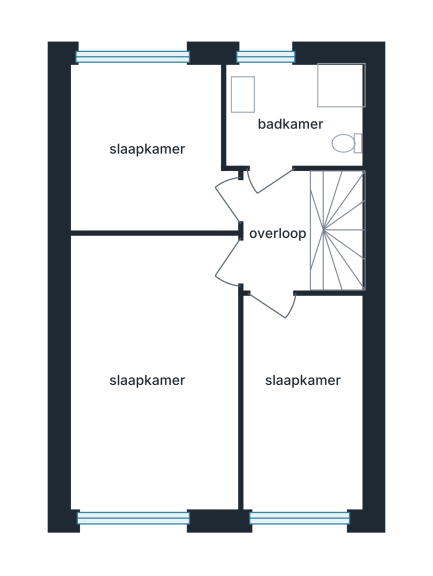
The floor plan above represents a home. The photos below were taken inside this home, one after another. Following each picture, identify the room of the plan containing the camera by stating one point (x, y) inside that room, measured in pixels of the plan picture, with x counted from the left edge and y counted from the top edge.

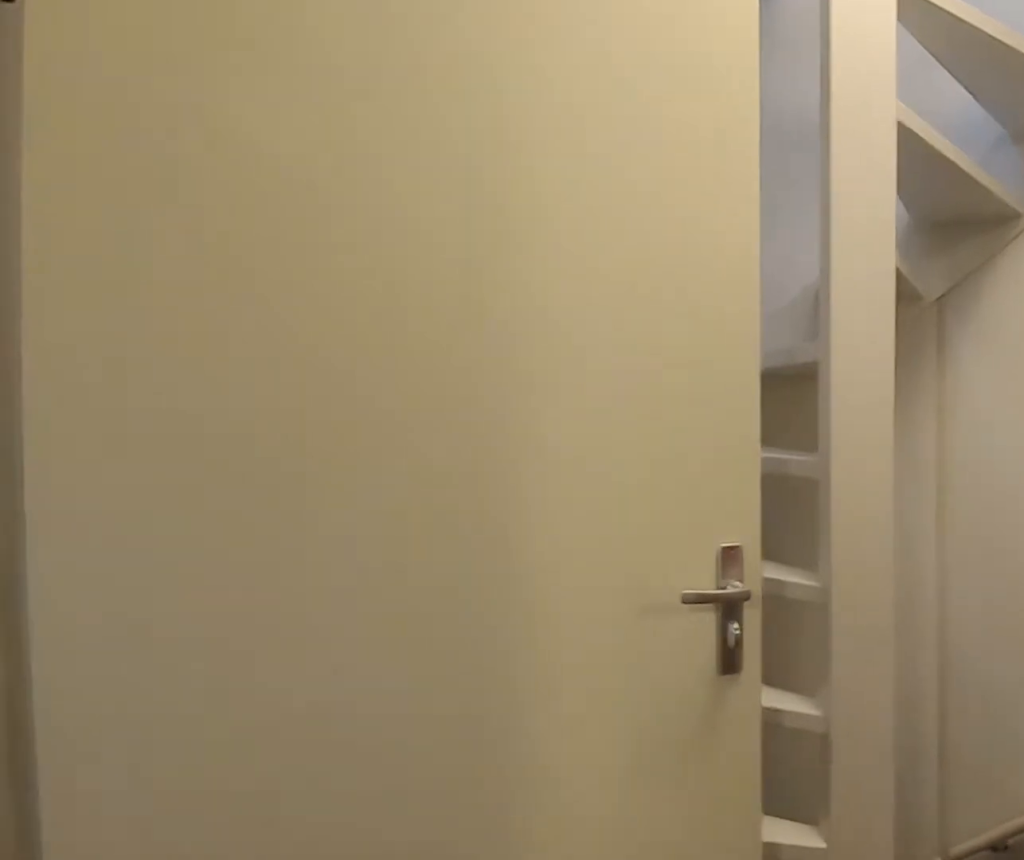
(276, 230)
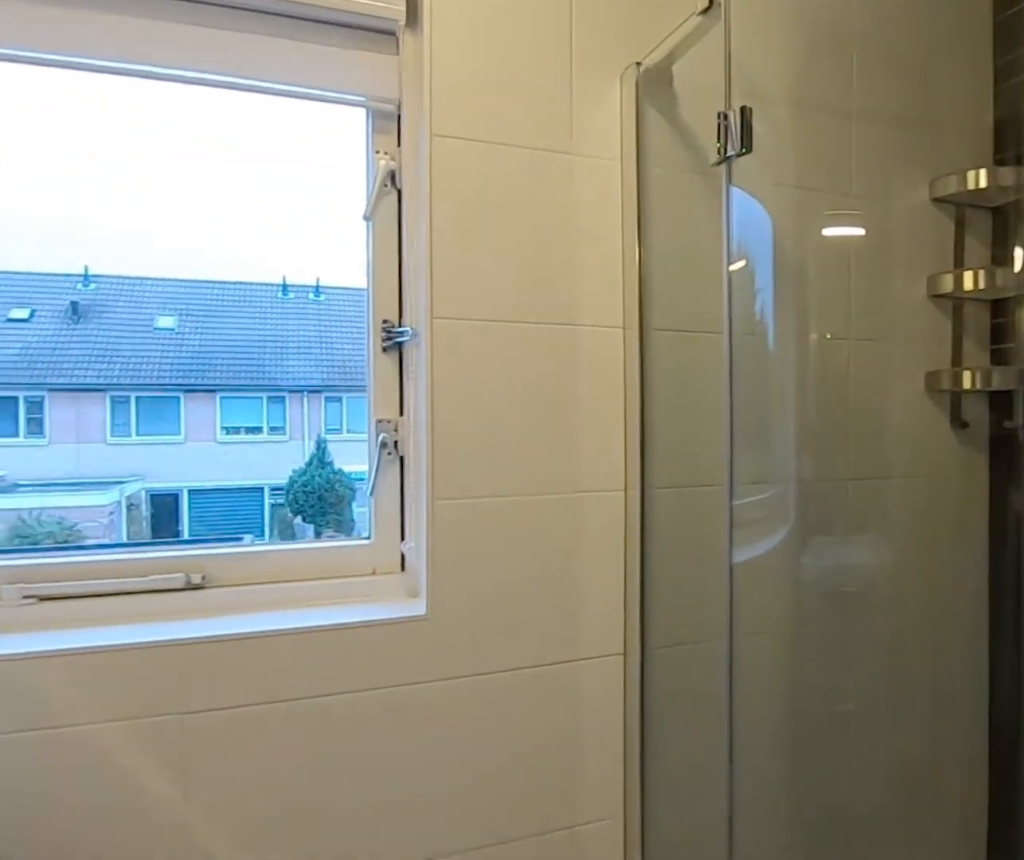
(295, 113)
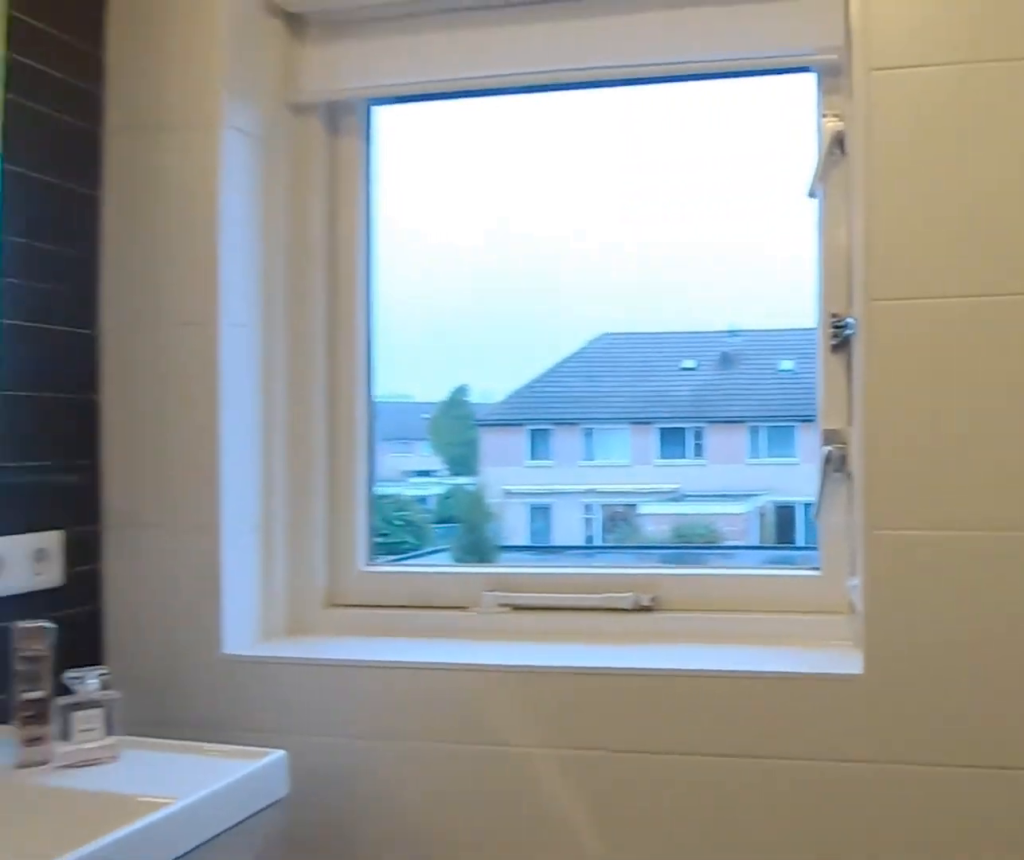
(295, 113)
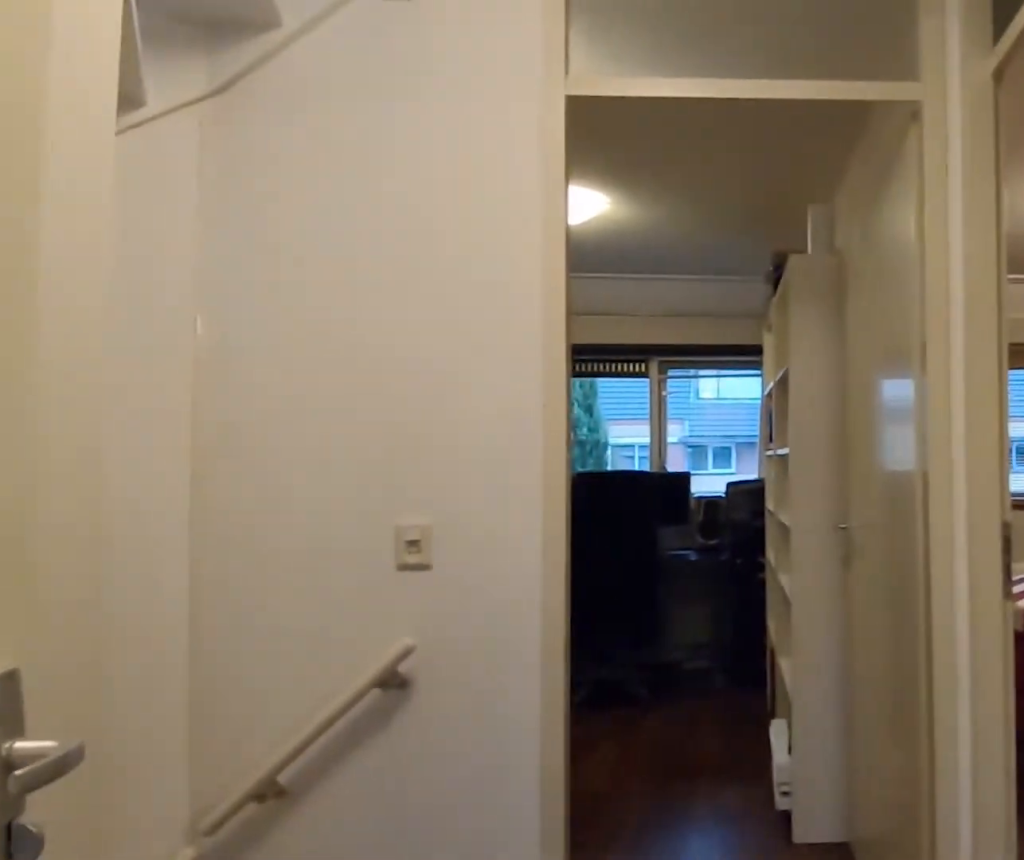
(276, 230)
